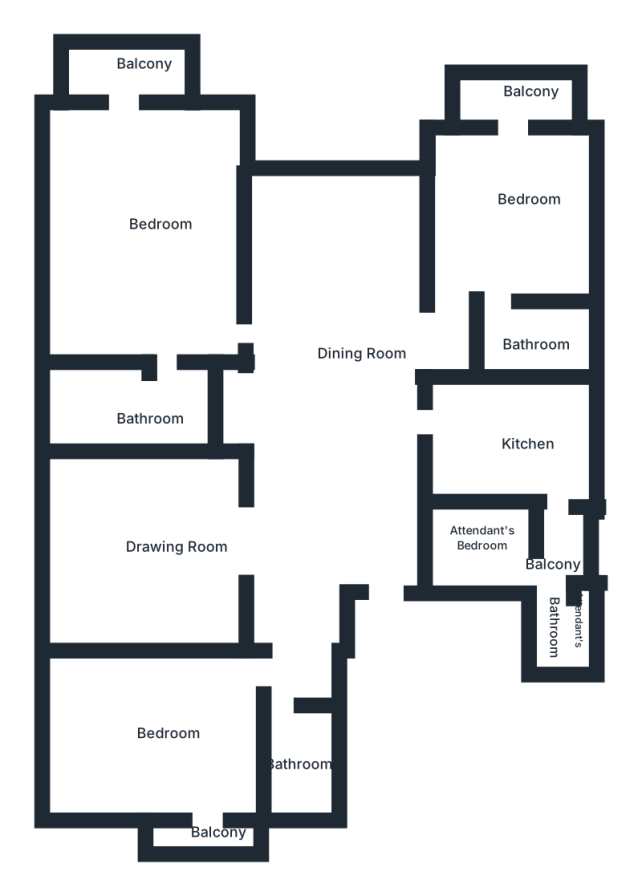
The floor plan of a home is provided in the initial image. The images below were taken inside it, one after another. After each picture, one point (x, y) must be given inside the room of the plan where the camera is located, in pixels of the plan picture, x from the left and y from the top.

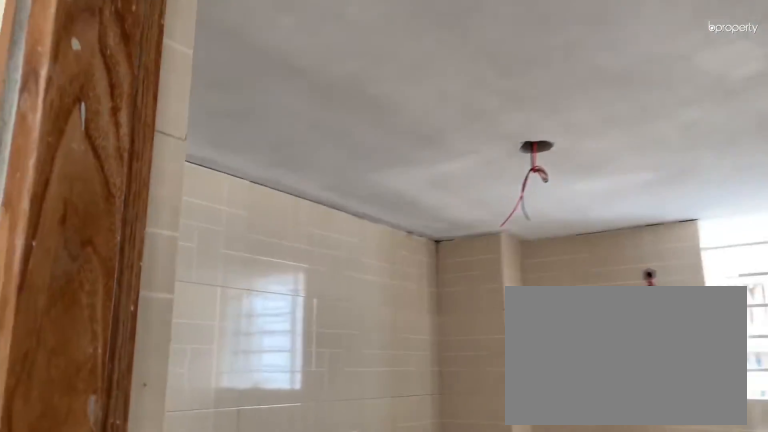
(285, 758)
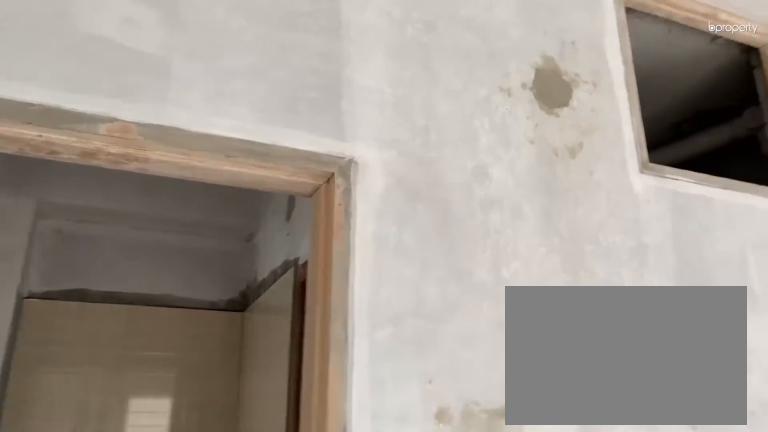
(189, 731)
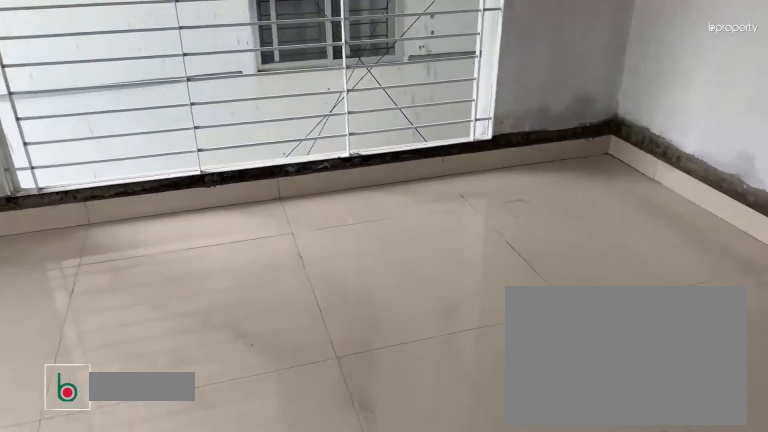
(514, 224)
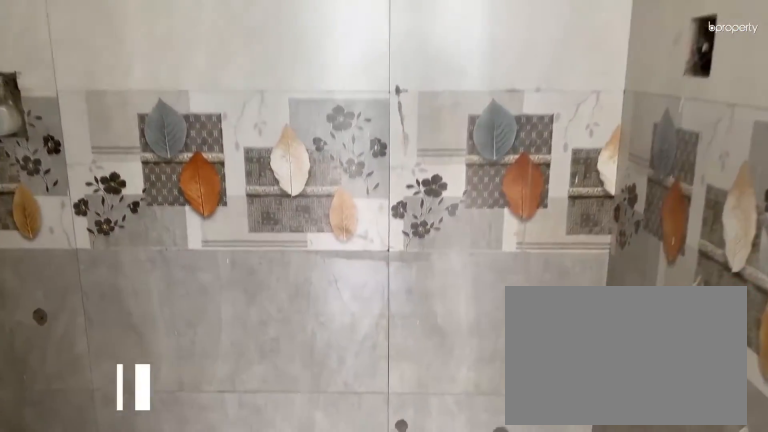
(527, 340)
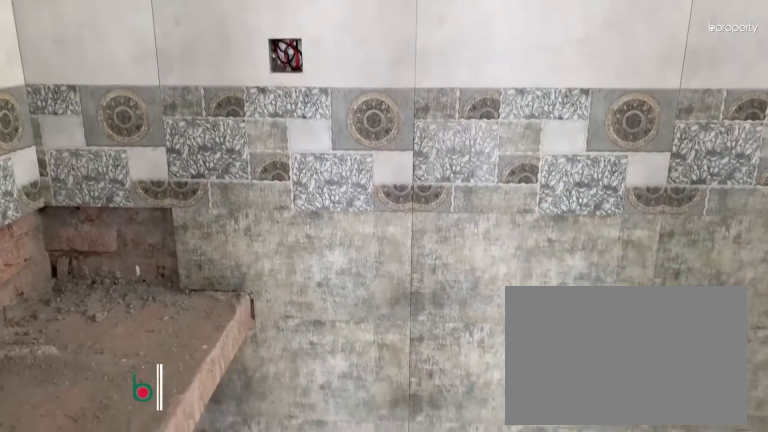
(132, 411)
